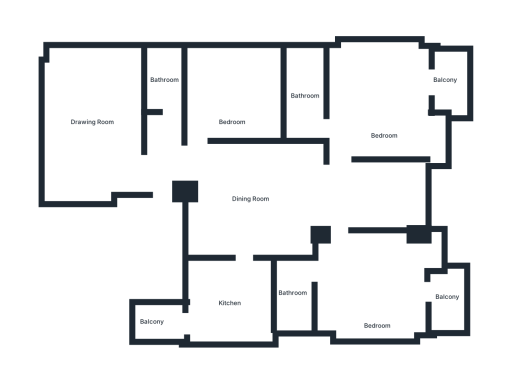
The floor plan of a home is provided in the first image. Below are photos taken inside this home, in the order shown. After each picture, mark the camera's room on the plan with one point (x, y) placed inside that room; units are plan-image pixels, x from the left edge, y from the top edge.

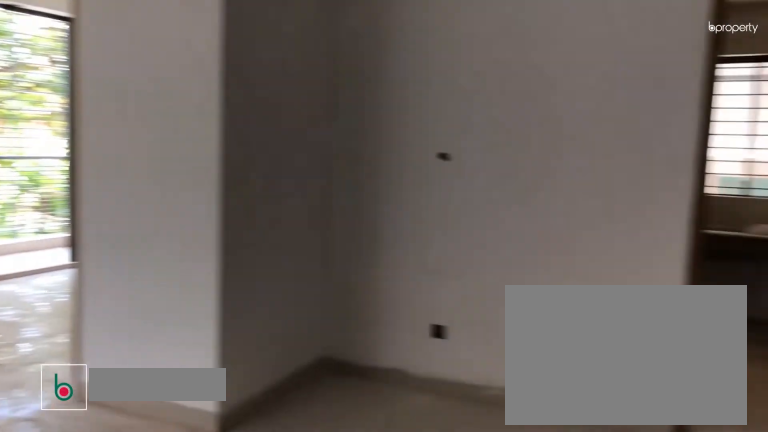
(254, 209)
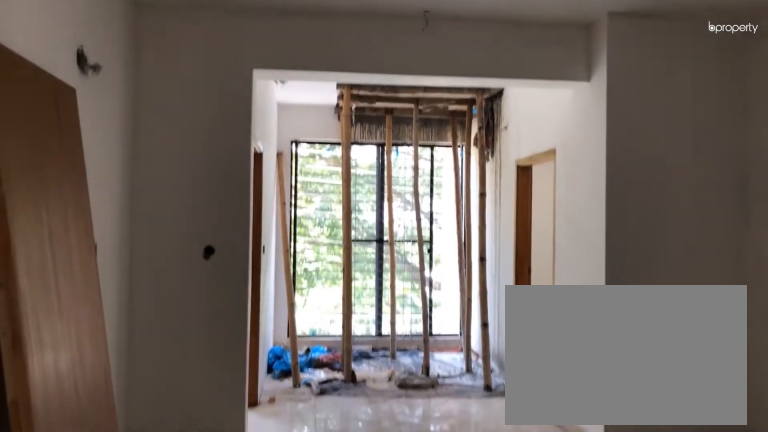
(254, 209)
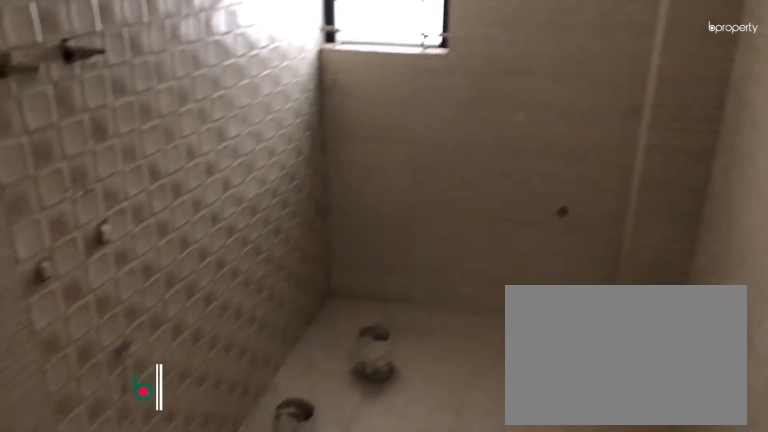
(162, 78)
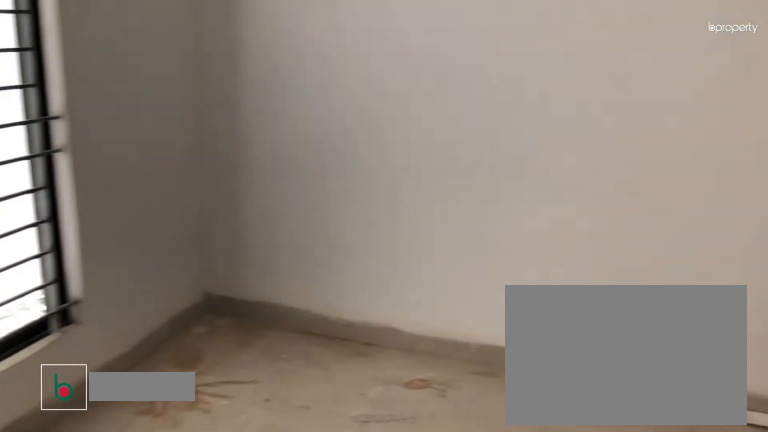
(228, 101)
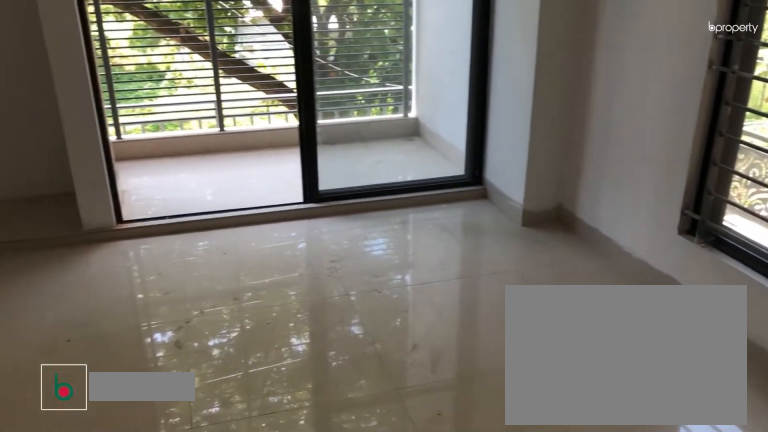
(376, 299)
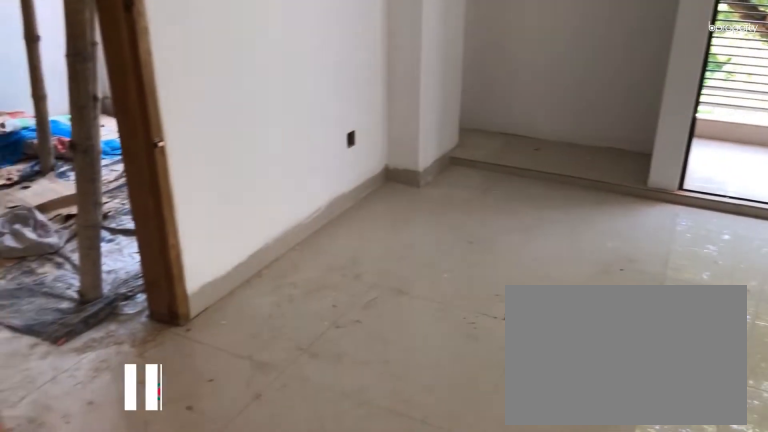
(376, 299)
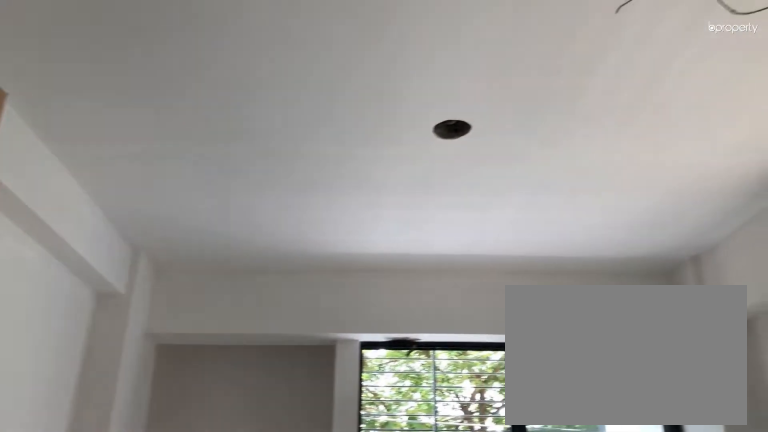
(376, 299)
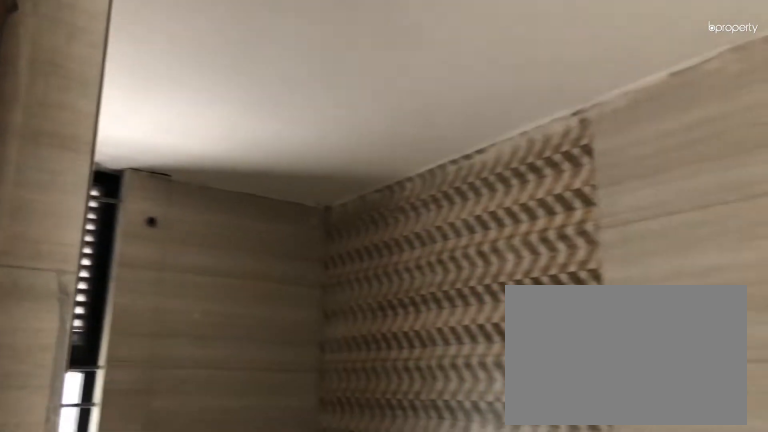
(294, 306)
